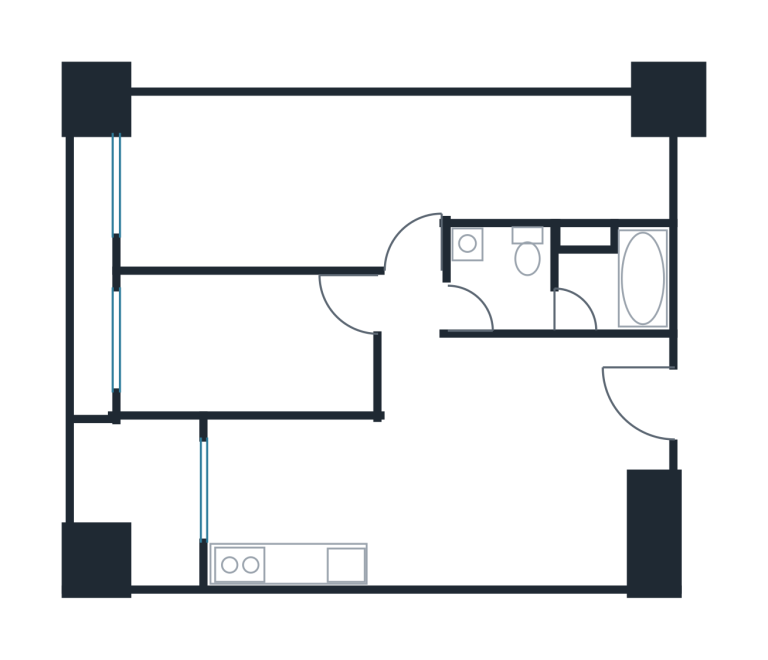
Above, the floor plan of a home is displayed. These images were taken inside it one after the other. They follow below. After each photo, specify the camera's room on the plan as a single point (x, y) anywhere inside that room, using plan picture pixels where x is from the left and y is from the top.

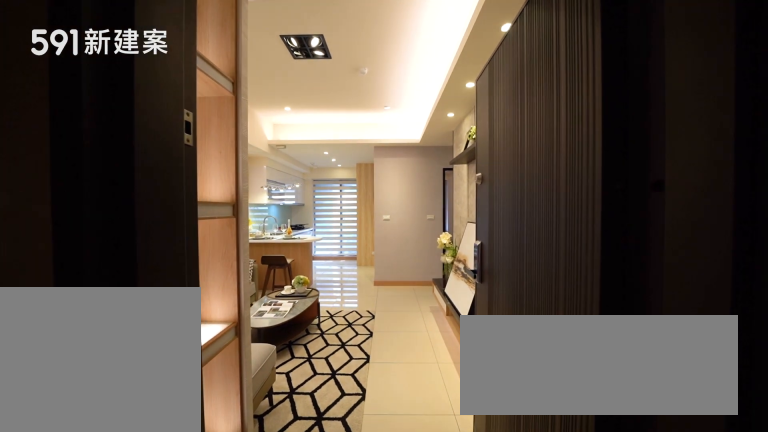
(634, 401)
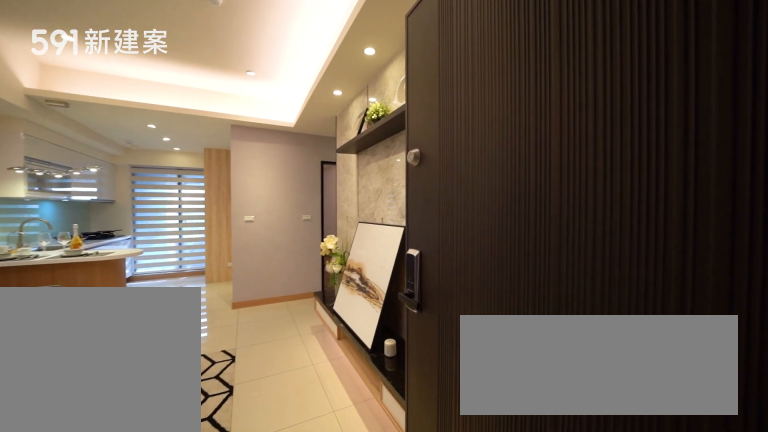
(634, 401)
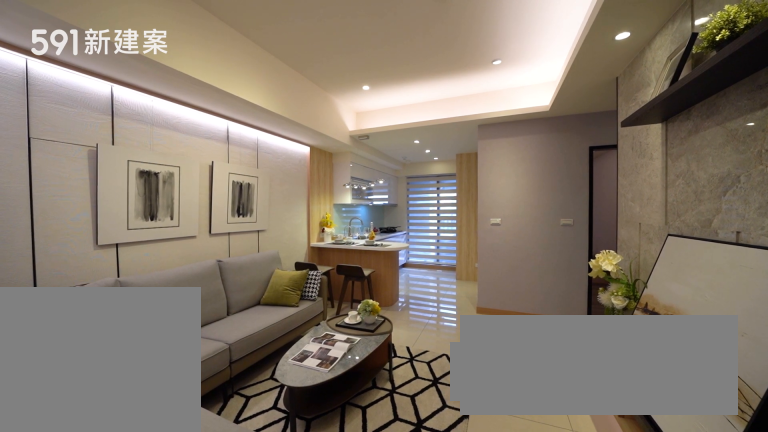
(538, 462)
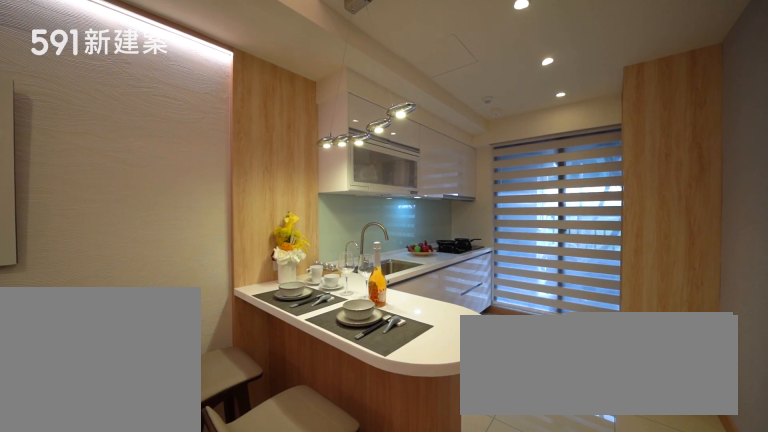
(309, 504)
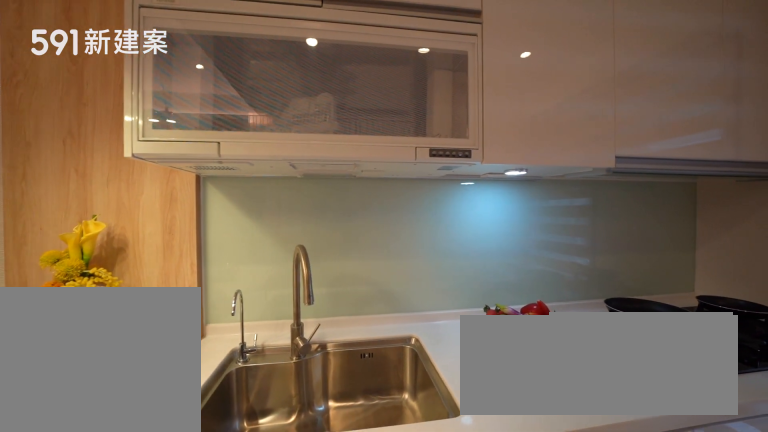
(309, 504)
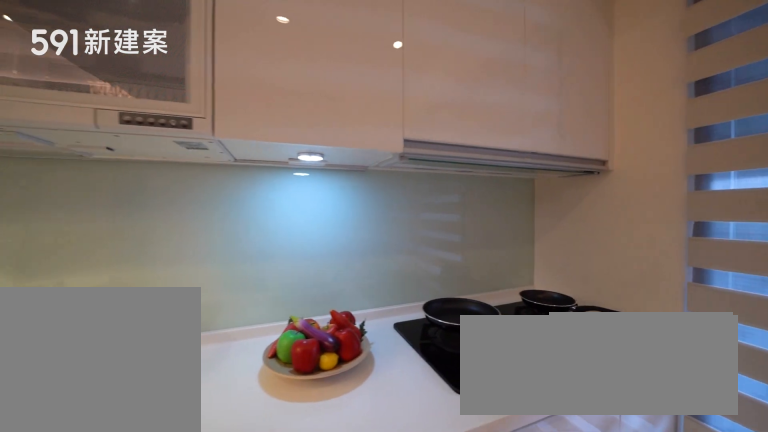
(309, 504)
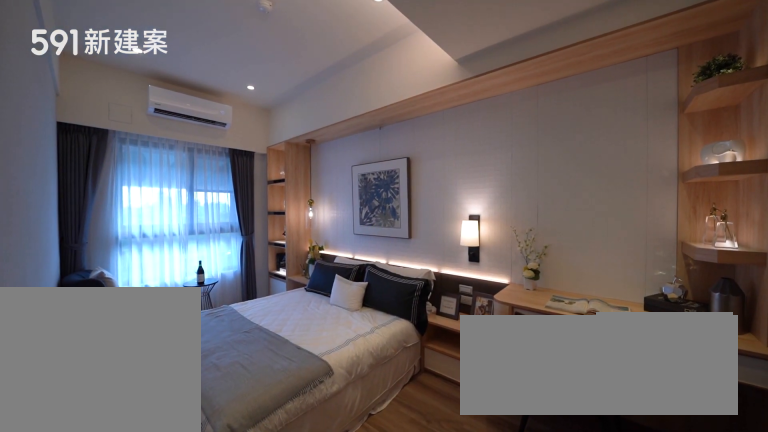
(276, 182)
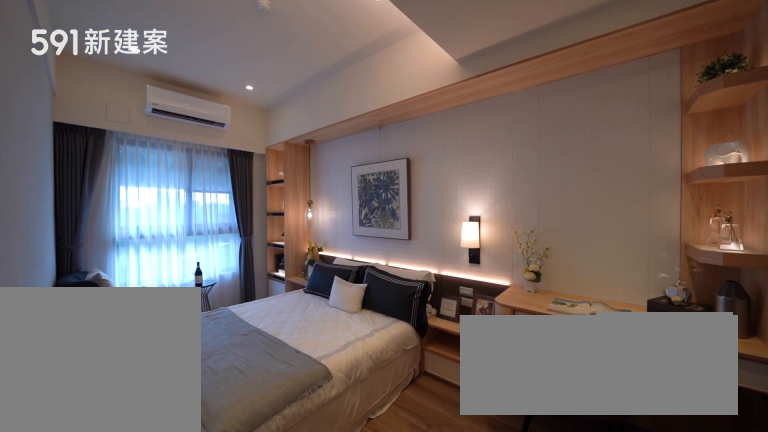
(276, 182)
